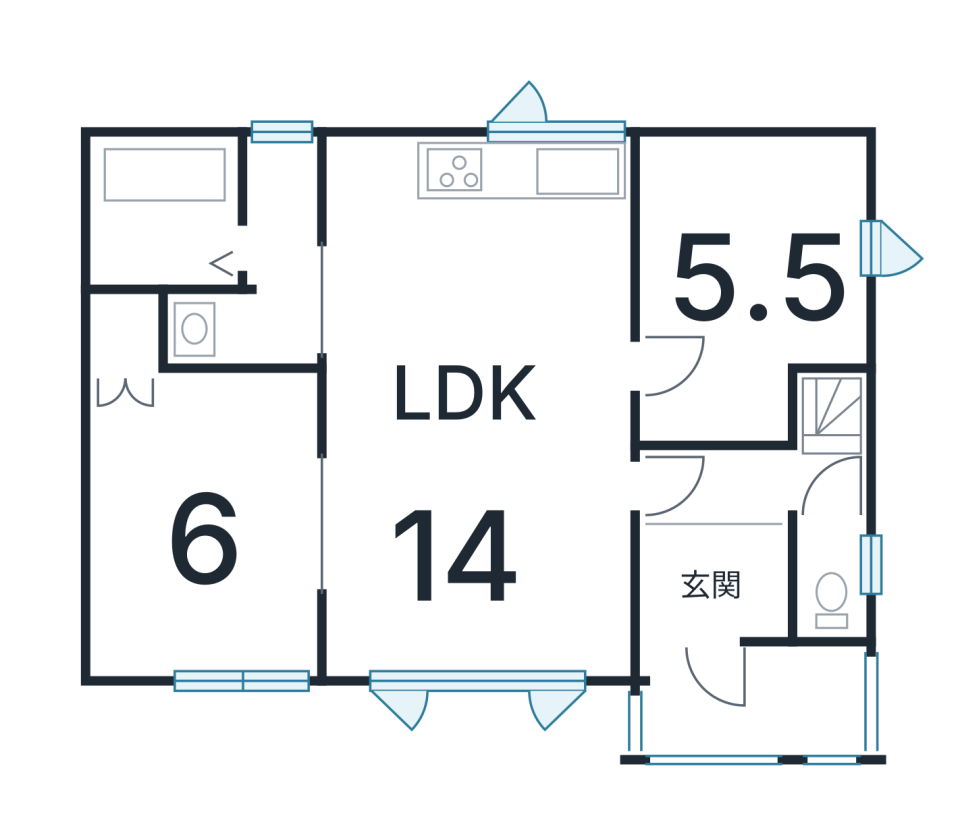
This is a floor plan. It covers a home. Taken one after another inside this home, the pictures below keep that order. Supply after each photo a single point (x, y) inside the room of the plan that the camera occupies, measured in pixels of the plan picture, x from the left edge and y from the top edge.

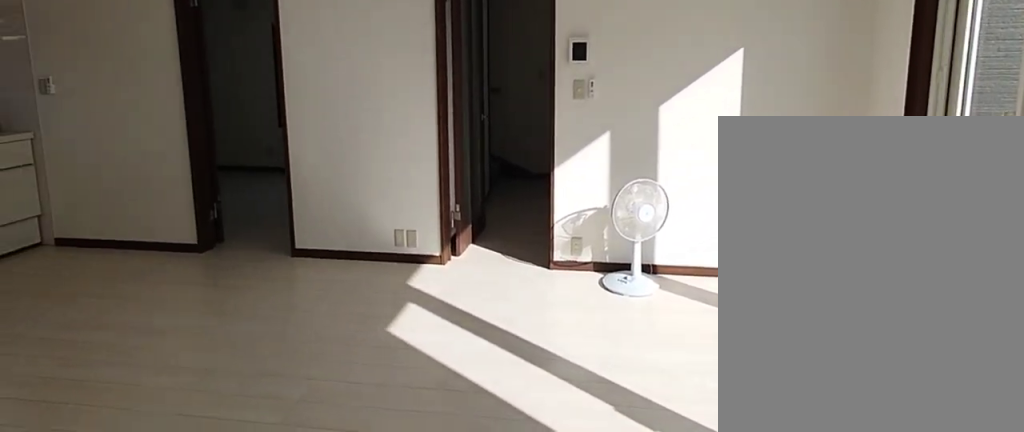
(476, 535)
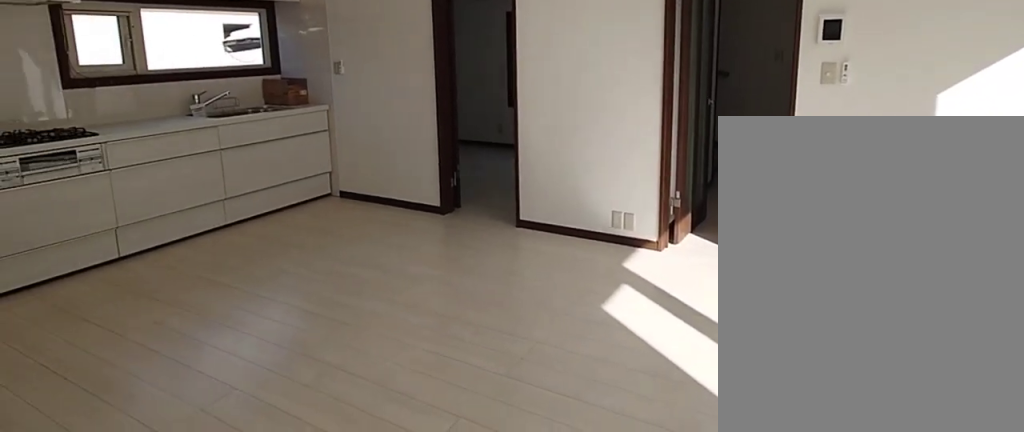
(476, 535)
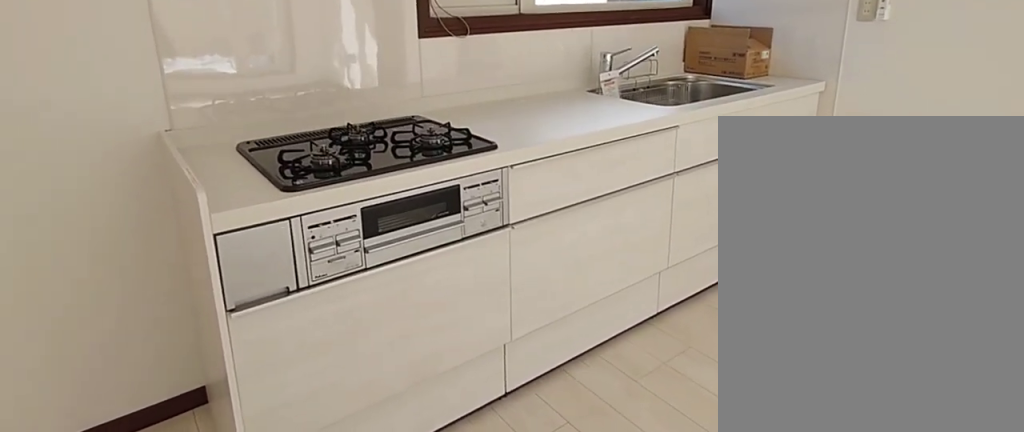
(479, 251)
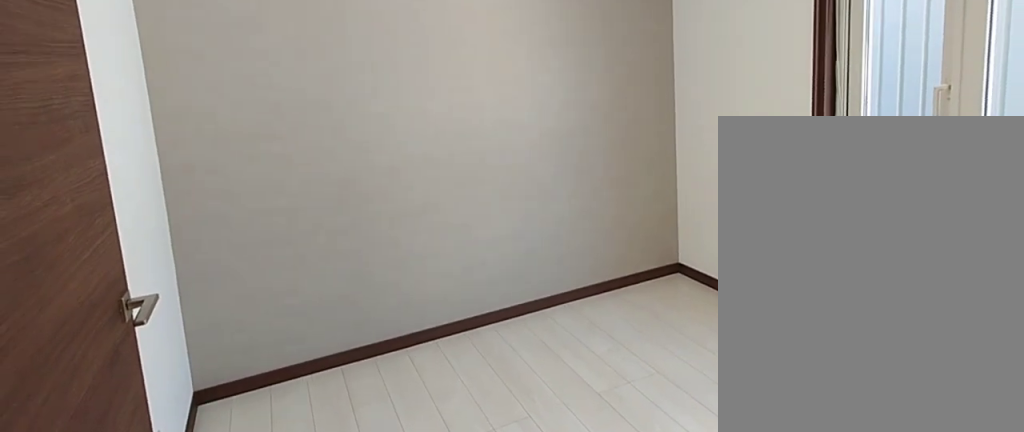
(758, 249)
